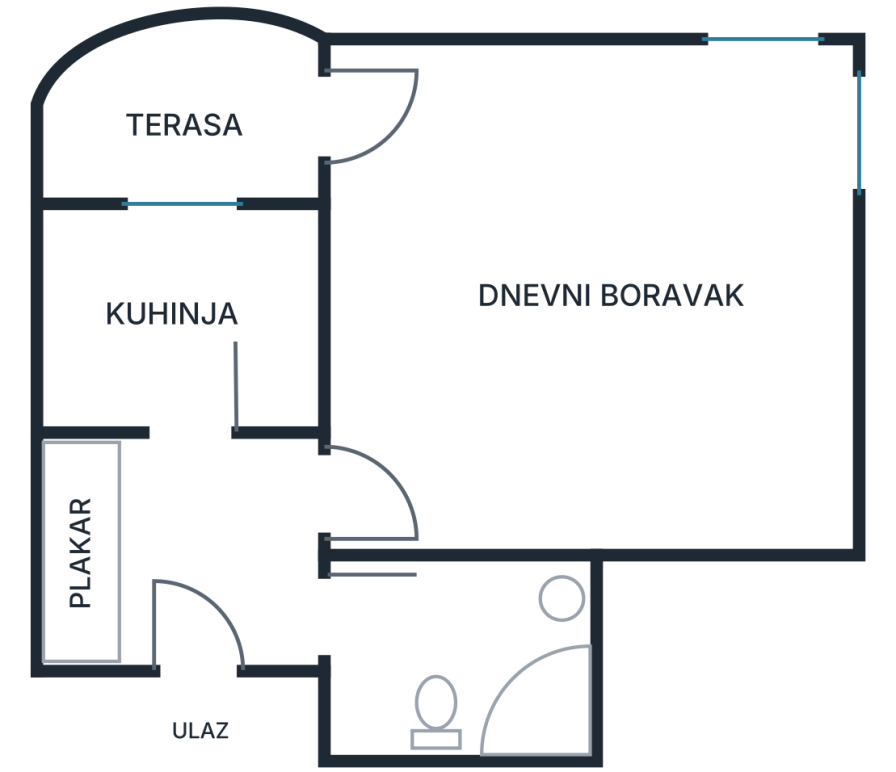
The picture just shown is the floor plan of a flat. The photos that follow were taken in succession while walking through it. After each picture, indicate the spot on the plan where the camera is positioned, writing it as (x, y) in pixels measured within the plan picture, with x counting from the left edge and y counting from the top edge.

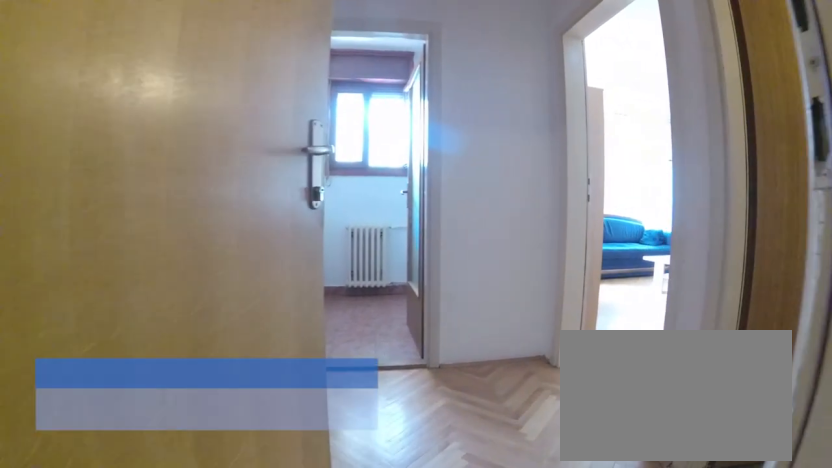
(204, 669)
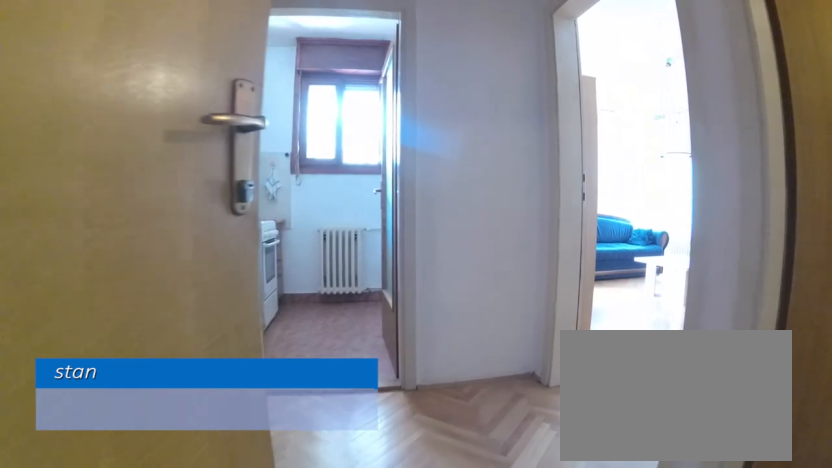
(207, 655)
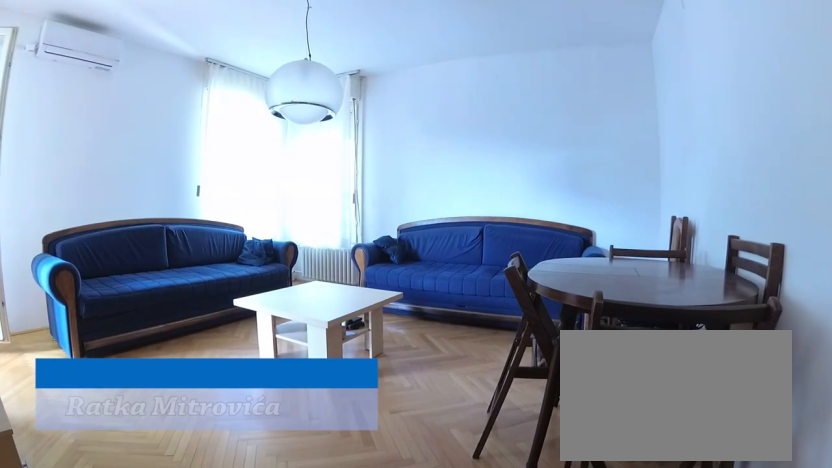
(395, 483)
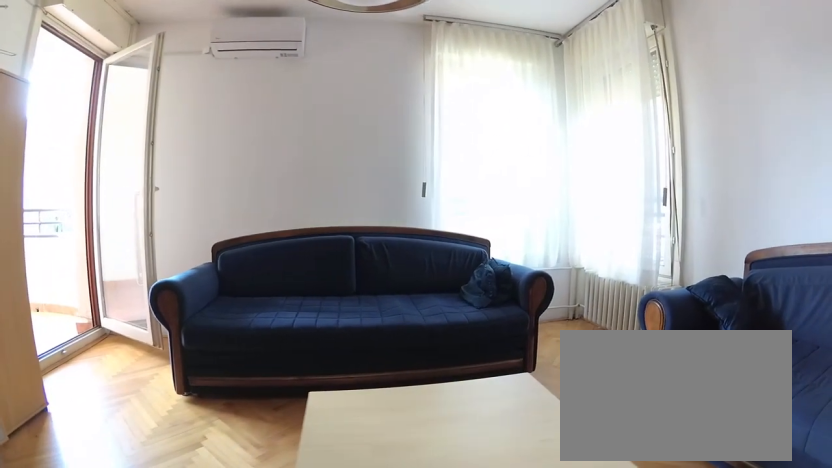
(493, 443)
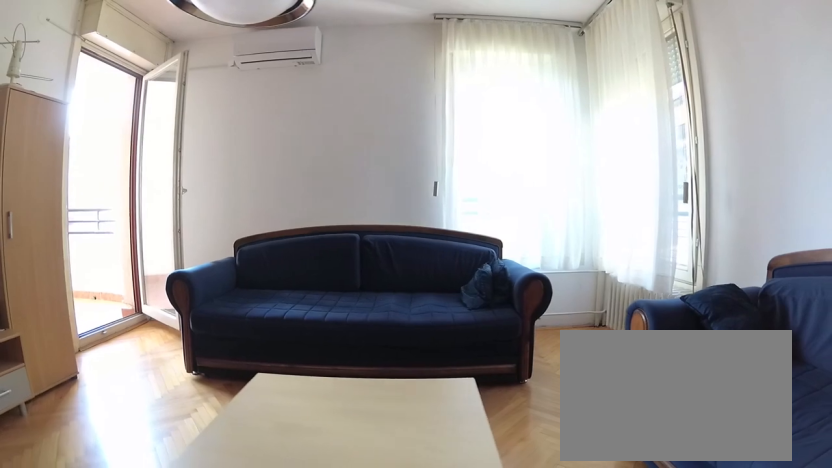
(514, 460)
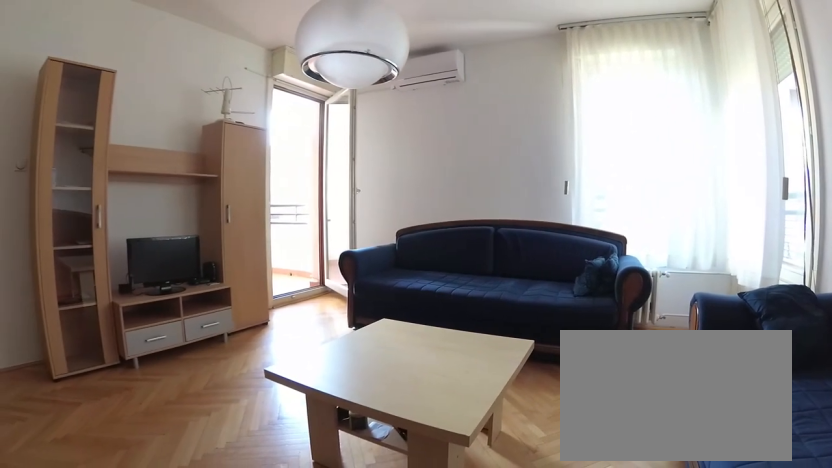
(637, 493)
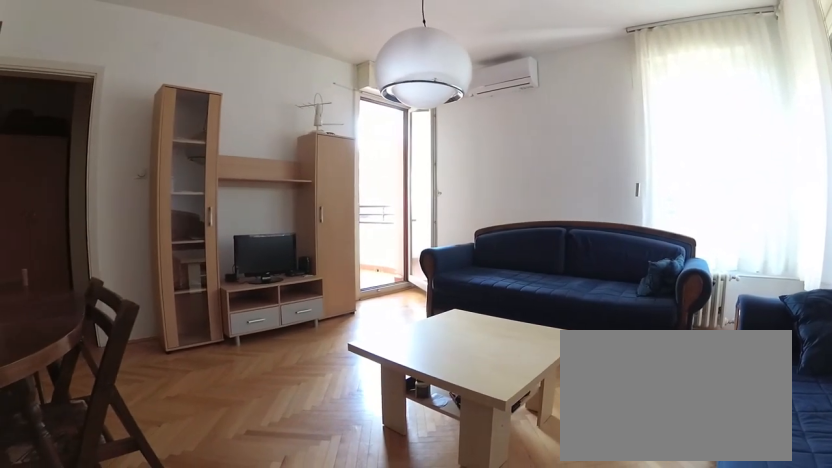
(698, 494)
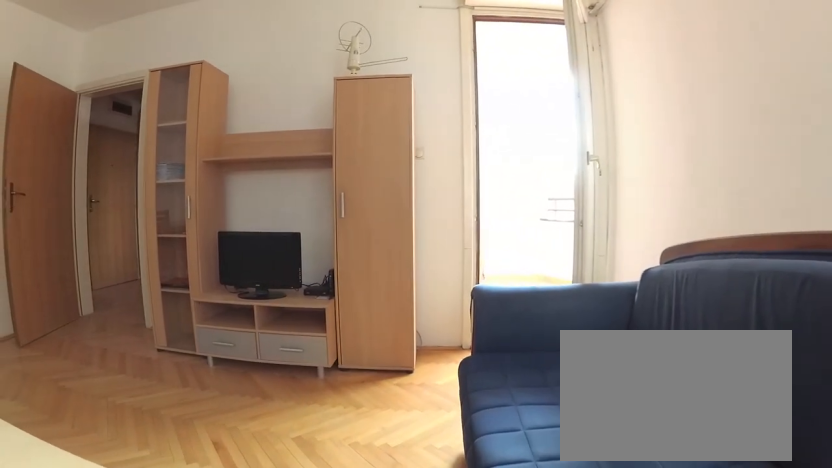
(725, 186)
